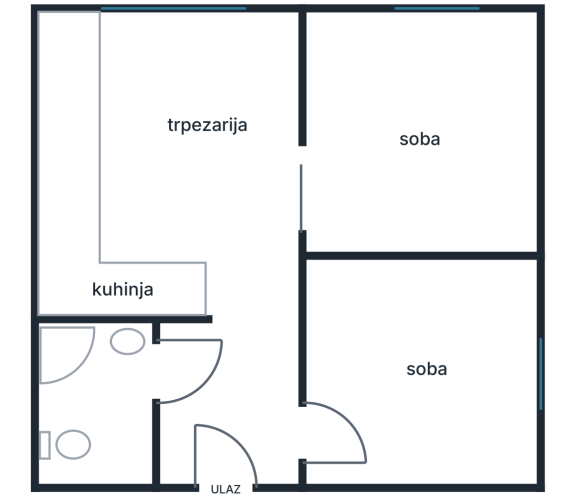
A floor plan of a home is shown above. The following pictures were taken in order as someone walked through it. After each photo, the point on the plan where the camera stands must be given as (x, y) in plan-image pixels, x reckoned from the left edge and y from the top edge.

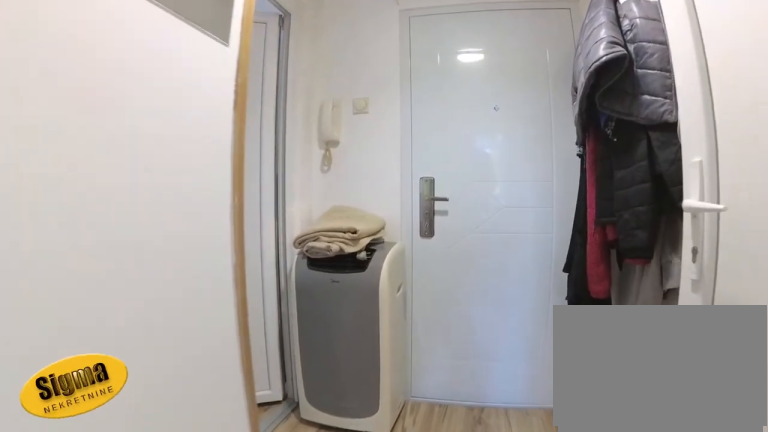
(240, 330)
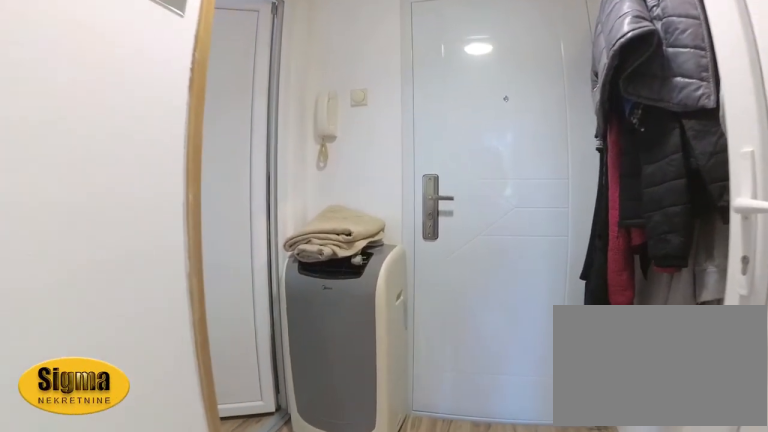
(231, 352)
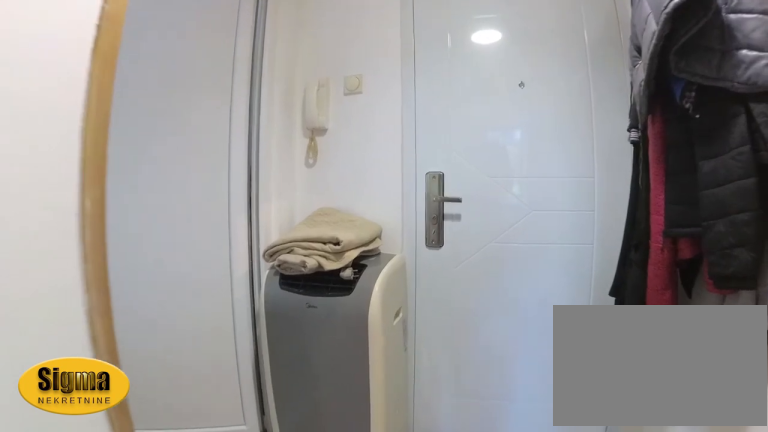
(228, 368)
